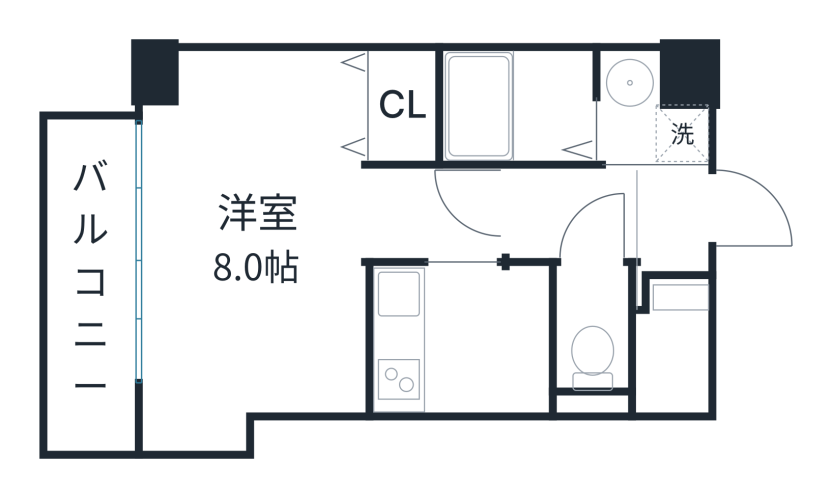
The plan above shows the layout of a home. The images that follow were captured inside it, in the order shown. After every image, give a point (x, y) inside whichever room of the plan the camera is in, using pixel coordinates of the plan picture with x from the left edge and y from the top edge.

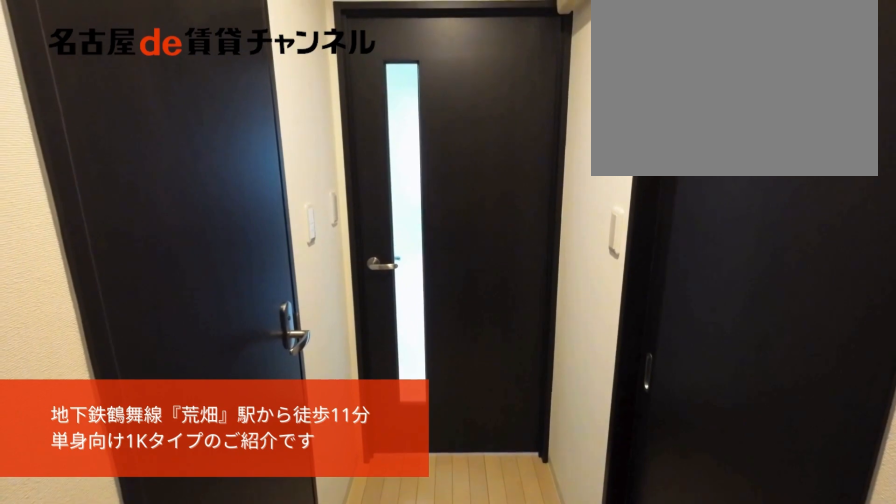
(671, 224)
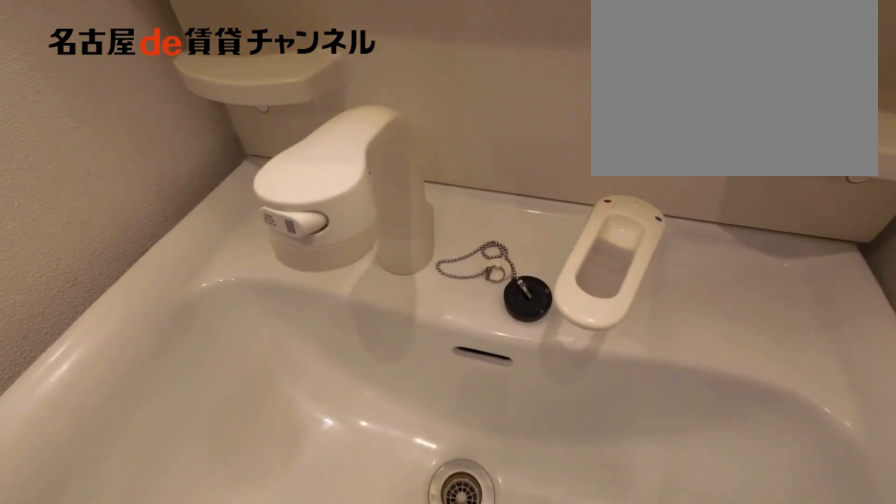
(647, 113)
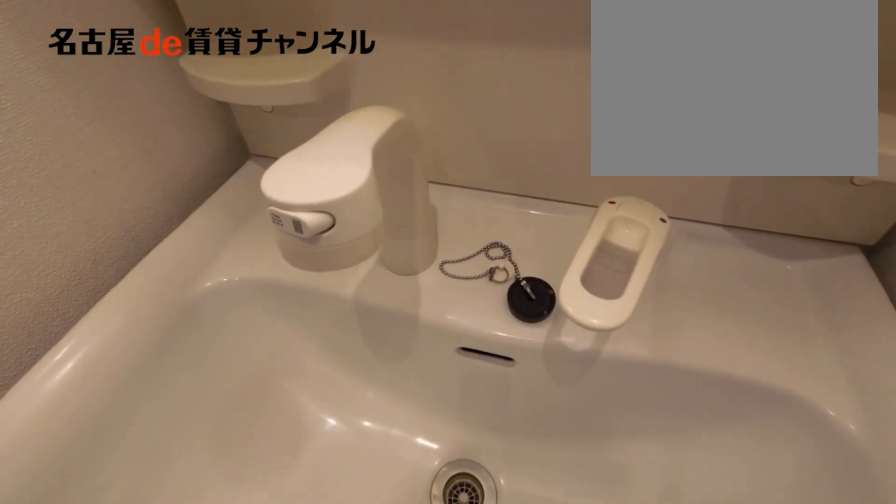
(647, 113)
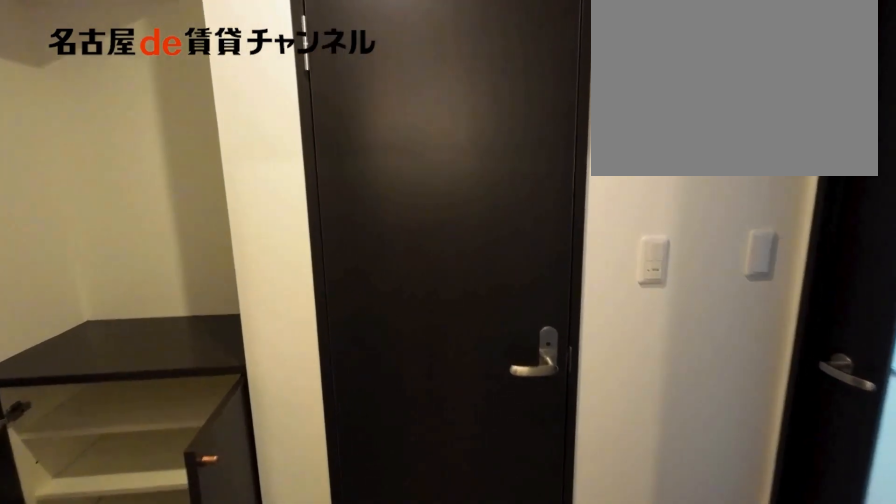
(573, 214)
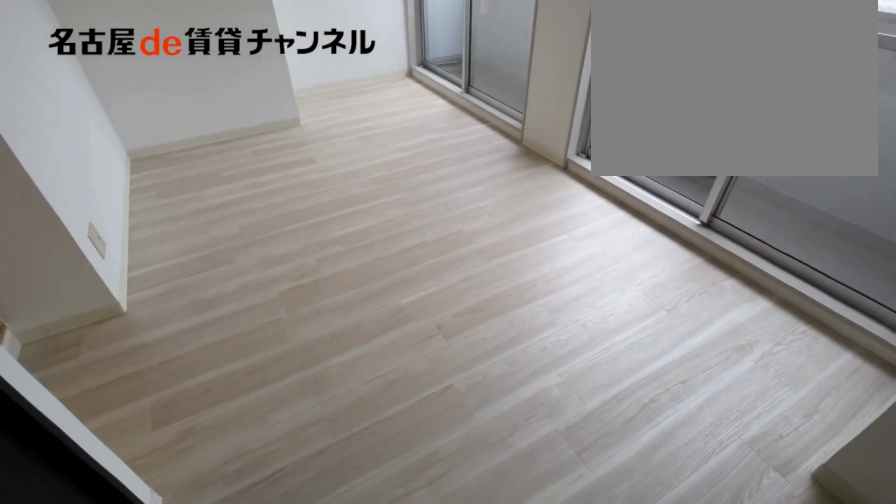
(275, 240)
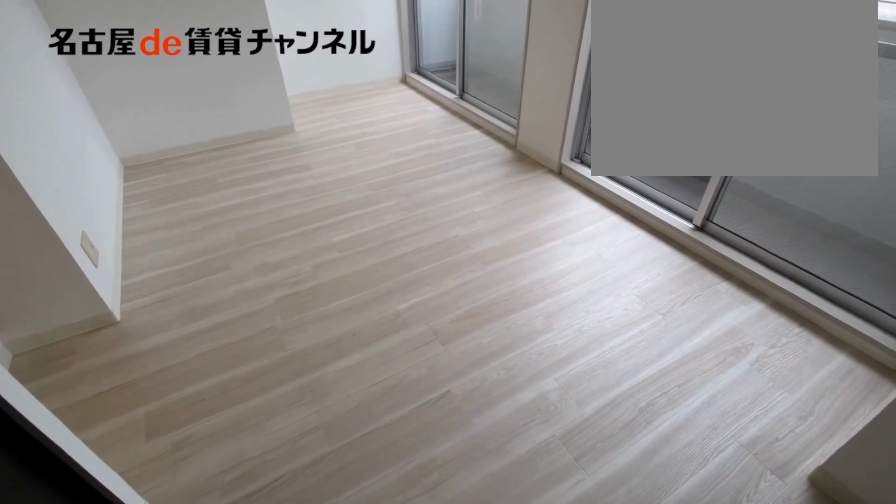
(275, 240)
